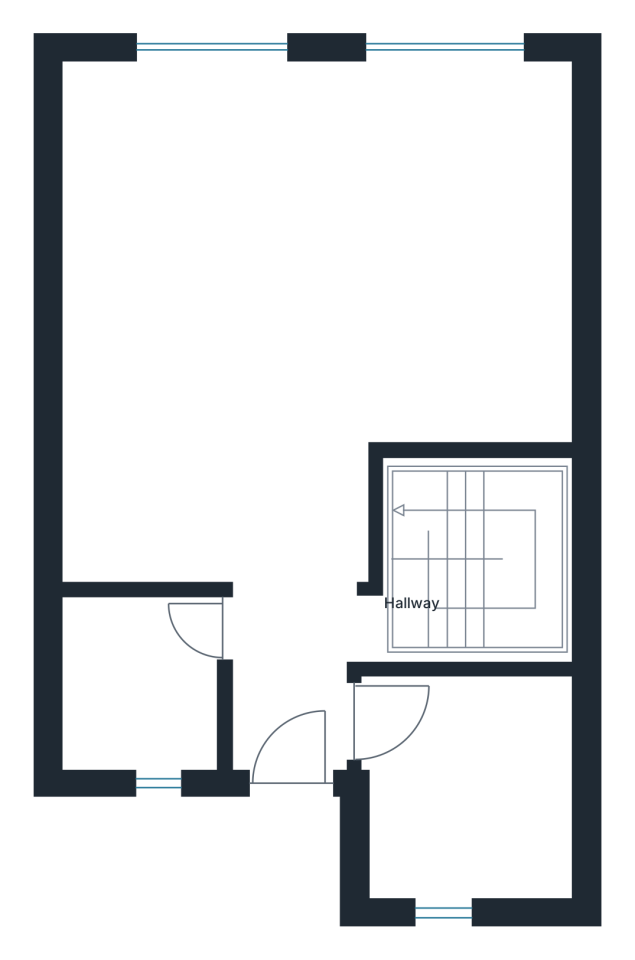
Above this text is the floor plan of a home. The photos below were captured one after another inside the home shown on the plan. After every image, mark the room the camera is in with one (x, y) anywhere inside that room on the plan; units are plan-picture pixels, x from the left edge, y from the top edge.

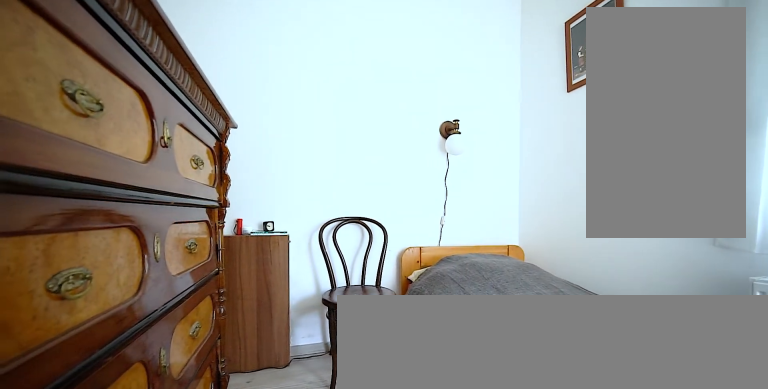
(473, 805)
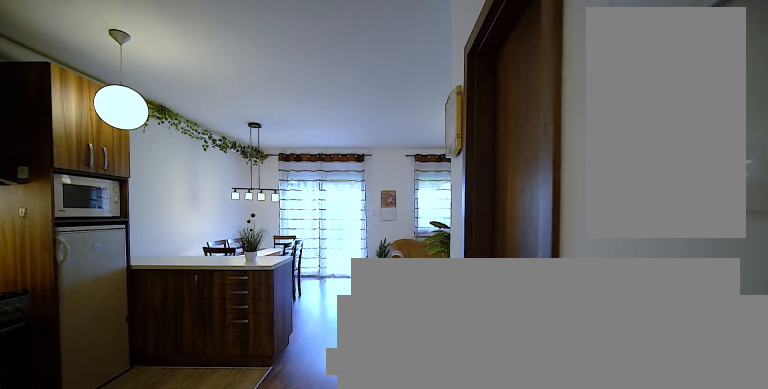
(320, 279)
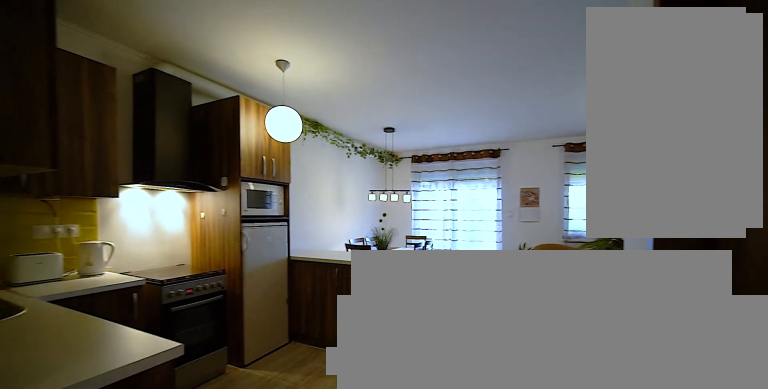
(321, 279)
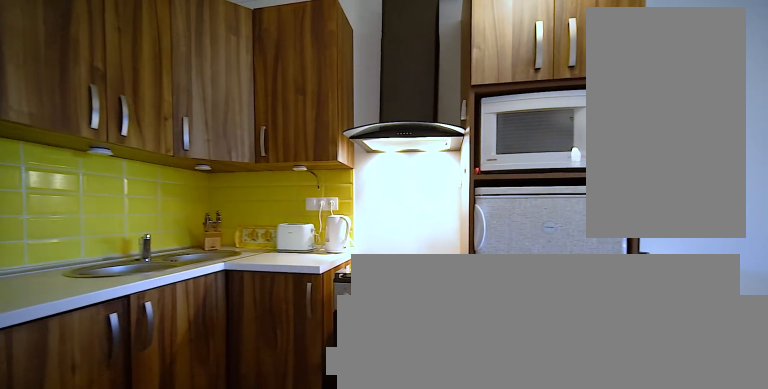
(321, 279)
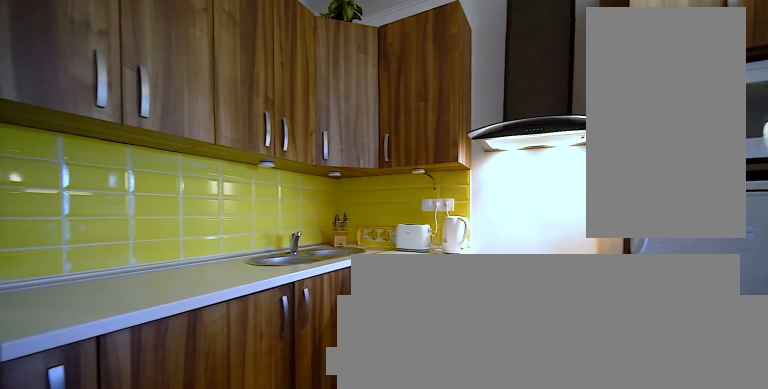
(321, 279)
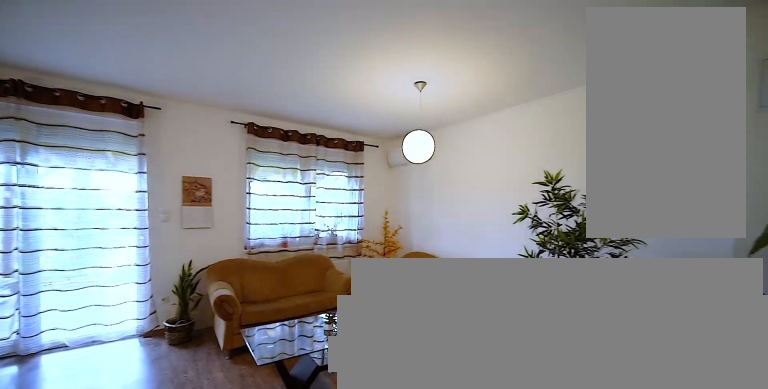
(321, 279)
